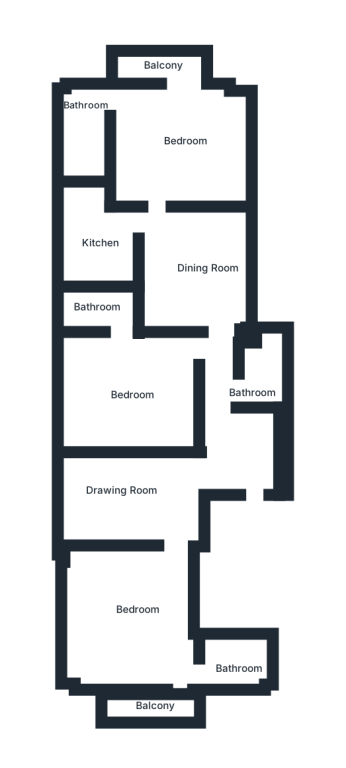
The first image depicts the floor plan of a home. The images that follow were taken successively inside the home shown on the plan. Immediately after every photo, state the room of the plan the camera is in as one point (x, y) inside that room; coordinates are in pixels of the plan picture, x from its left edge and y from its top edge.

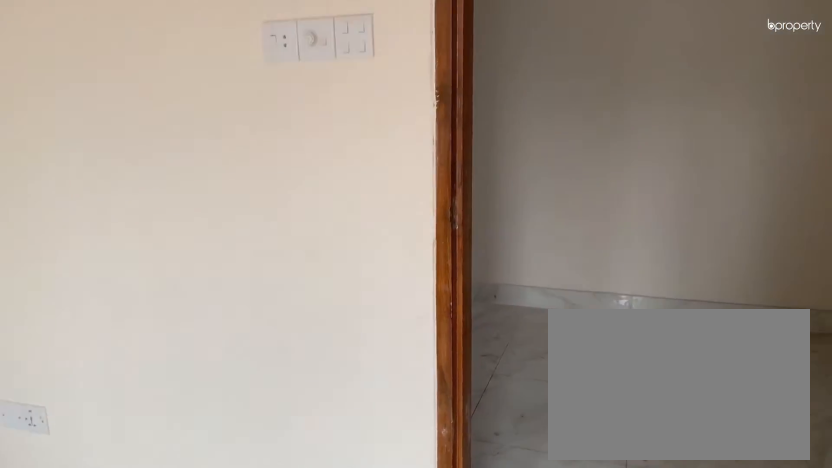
(141, 643)
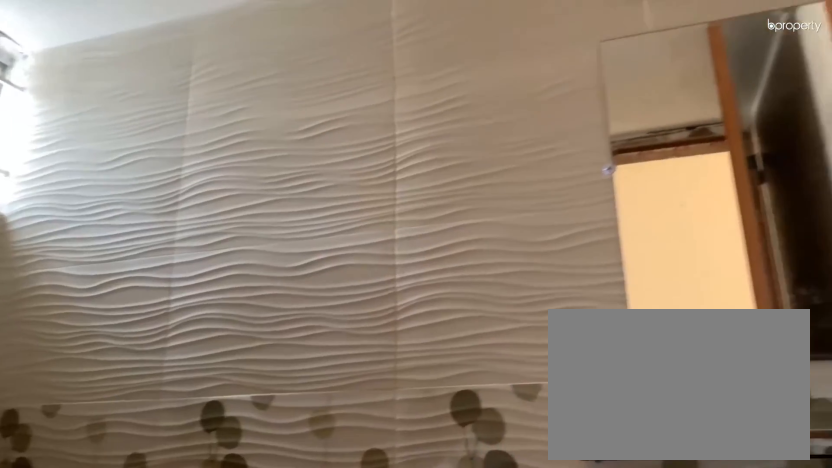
(266, 368)
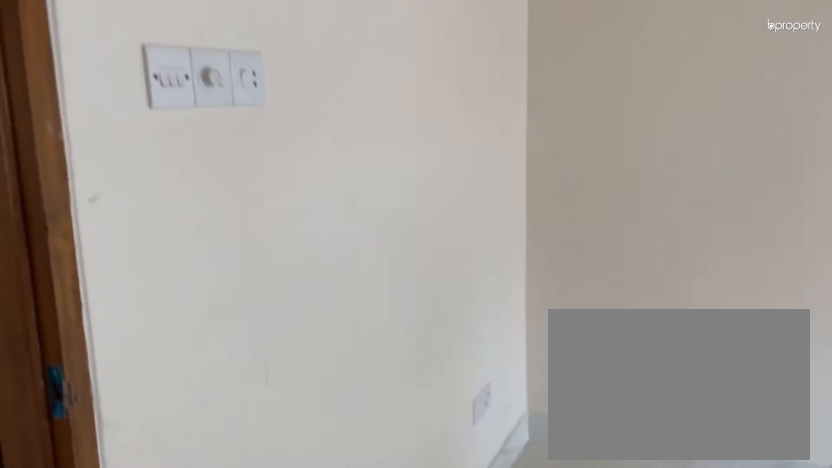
(122, 381)
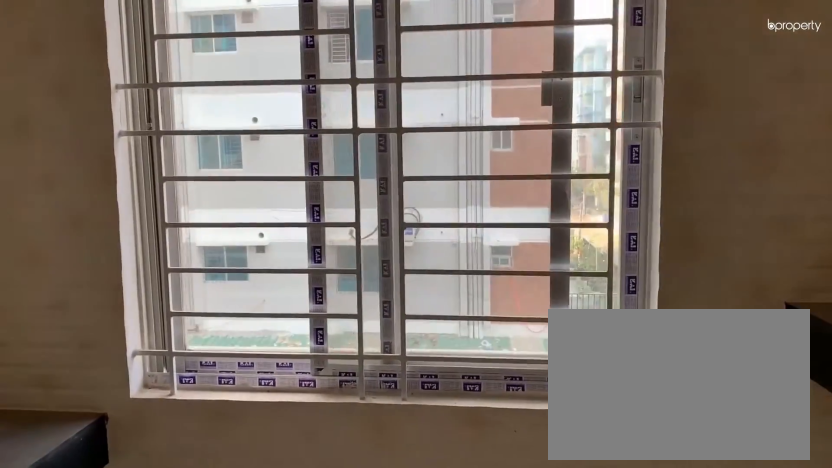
(105, 230)
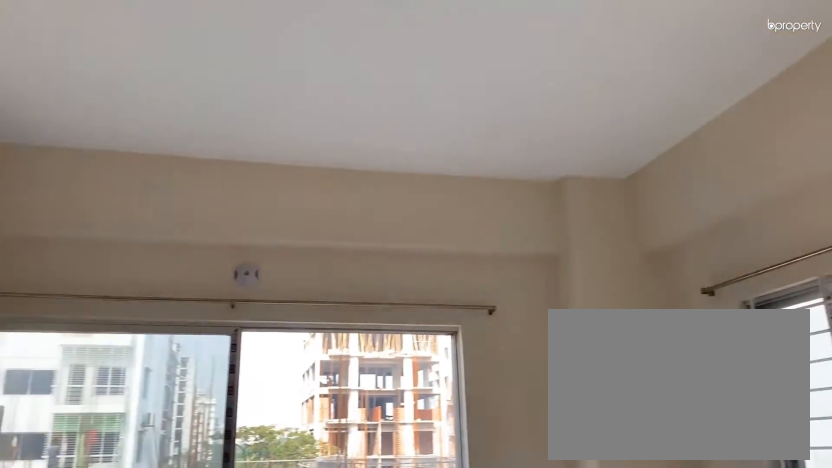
(161, 126)
